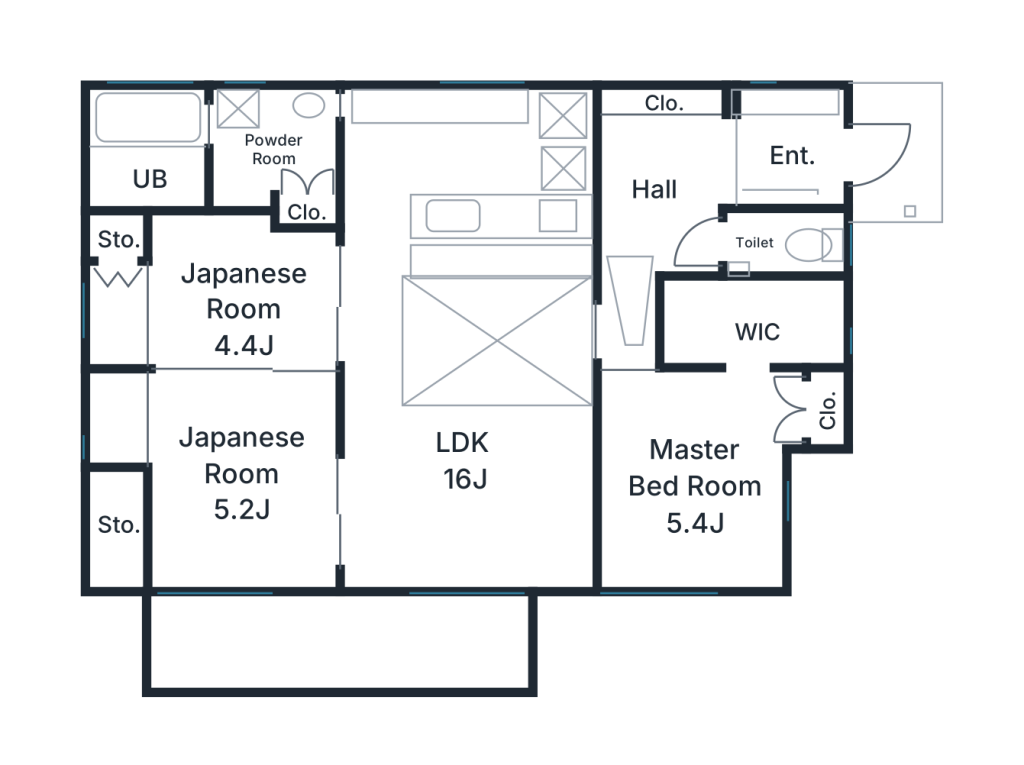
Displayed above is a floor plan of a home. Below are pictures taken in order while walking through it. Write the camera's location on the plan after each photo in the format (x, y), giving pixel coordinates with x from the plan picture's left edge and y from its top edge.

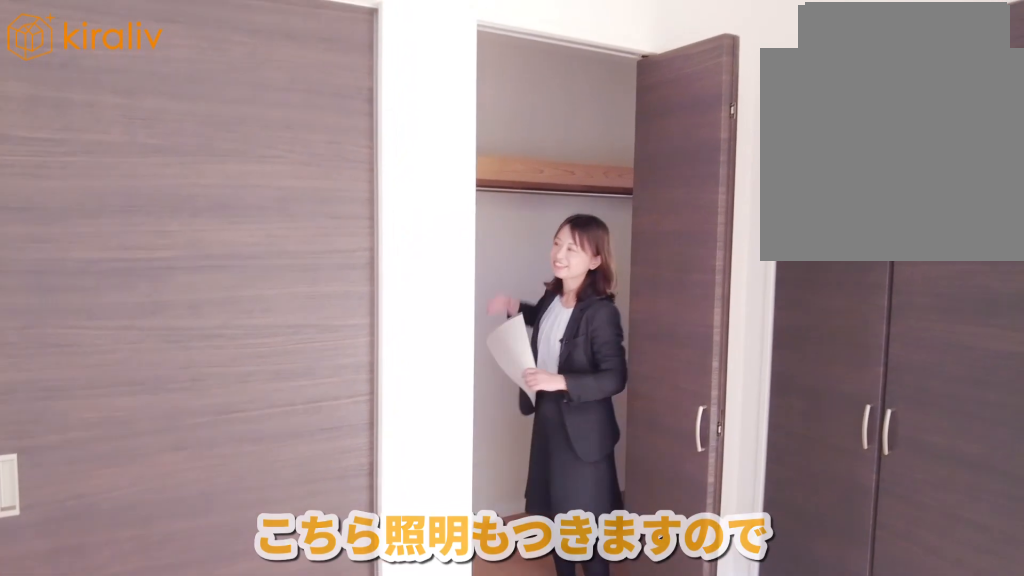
(721, 443)
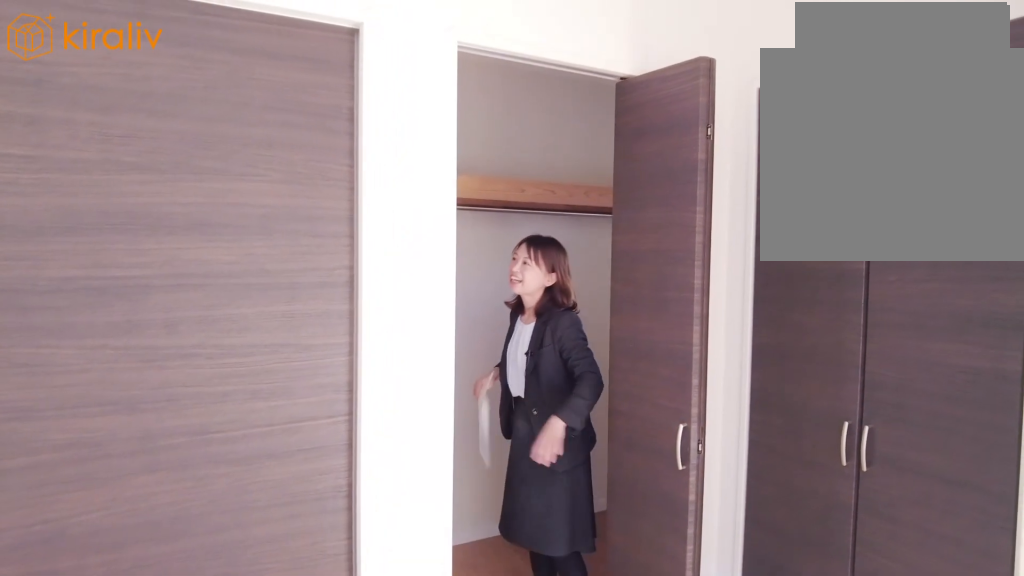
(720, 440)
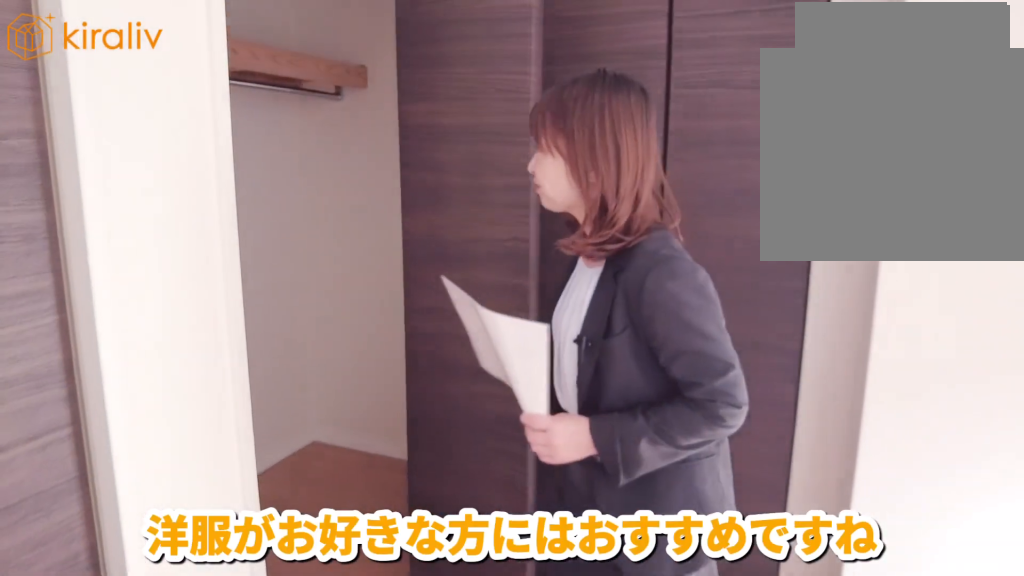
(707, 443)
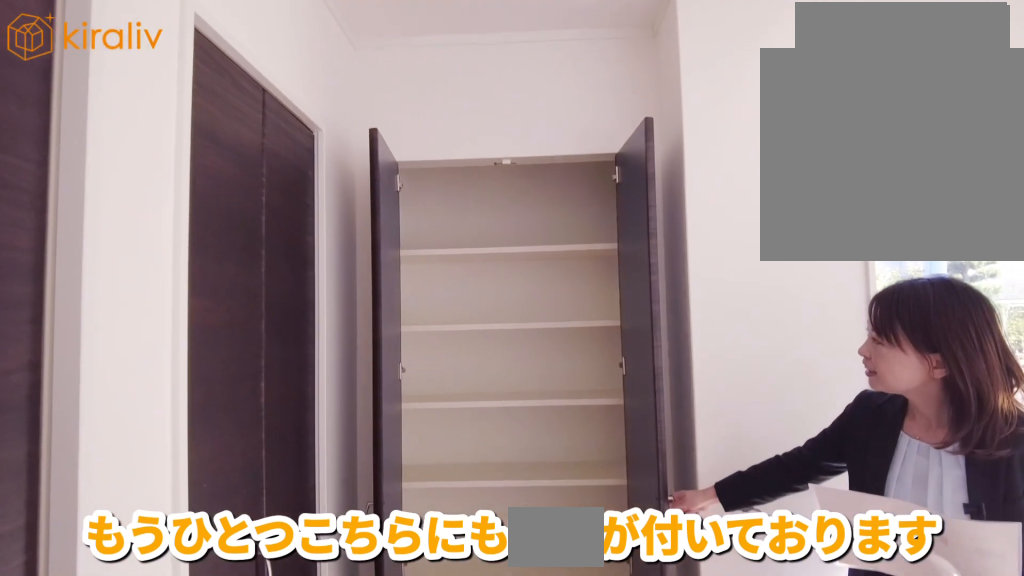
(694, 443)
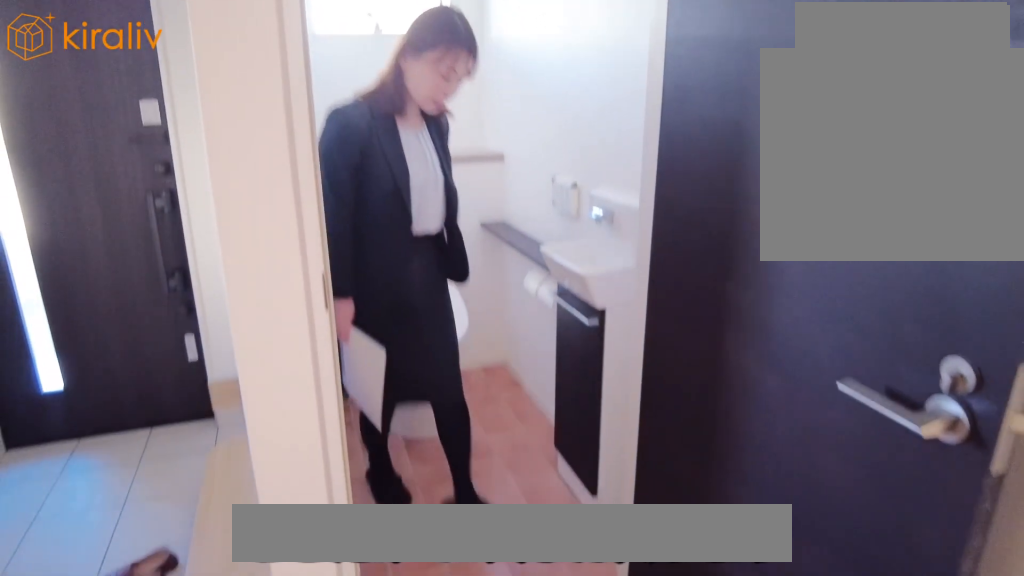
(742, 253)
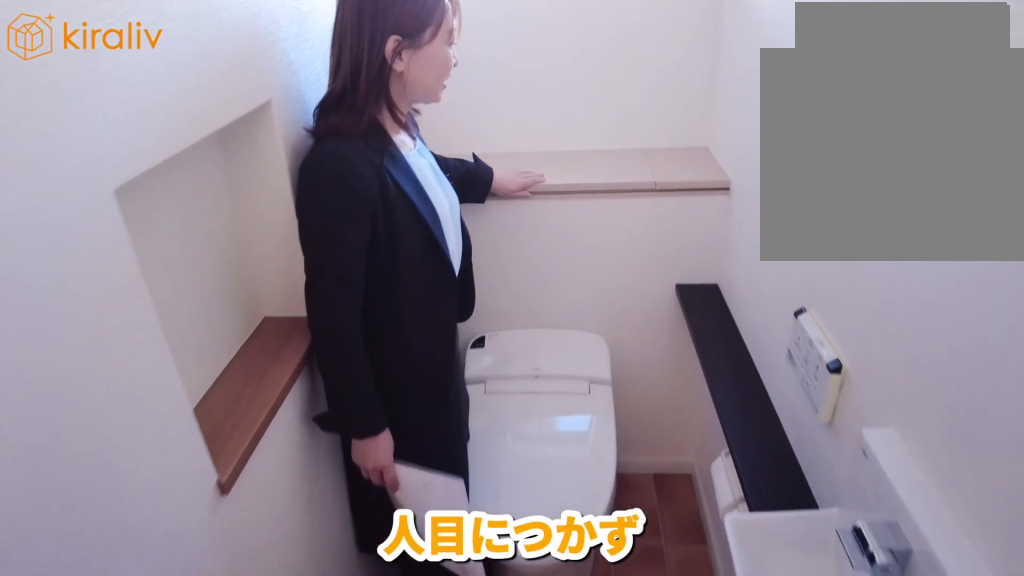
(718, 259)
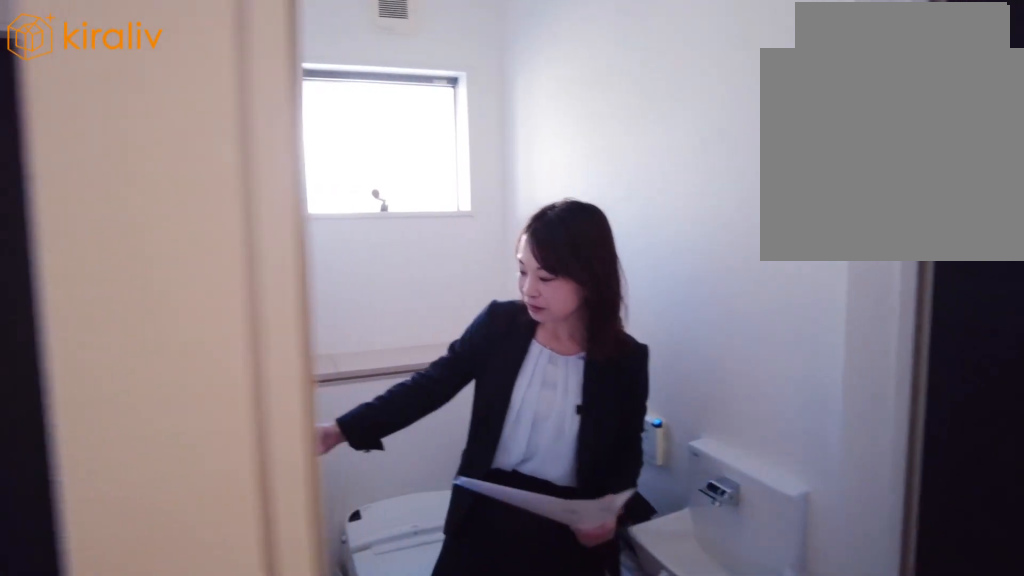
(703, 255)
